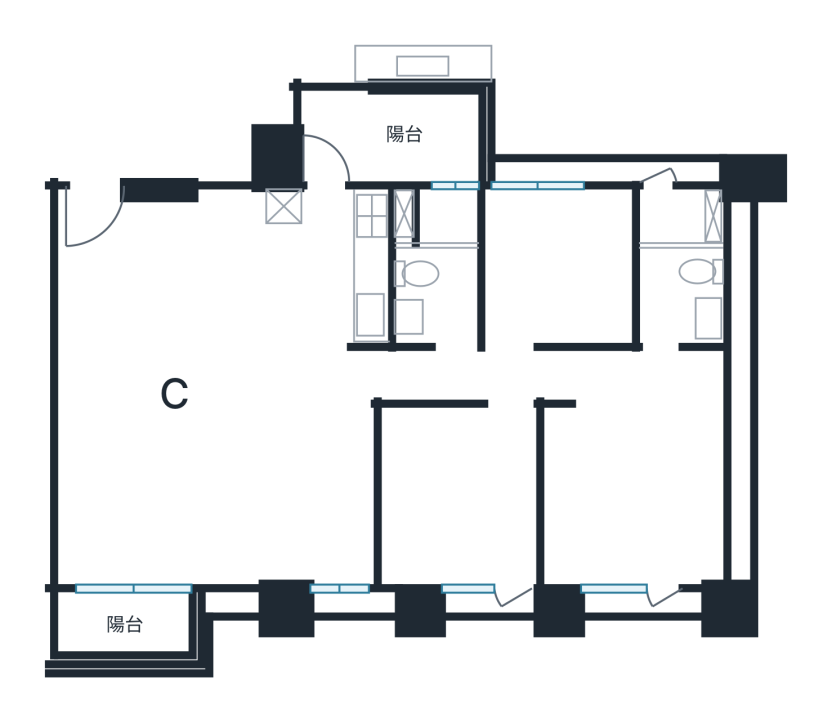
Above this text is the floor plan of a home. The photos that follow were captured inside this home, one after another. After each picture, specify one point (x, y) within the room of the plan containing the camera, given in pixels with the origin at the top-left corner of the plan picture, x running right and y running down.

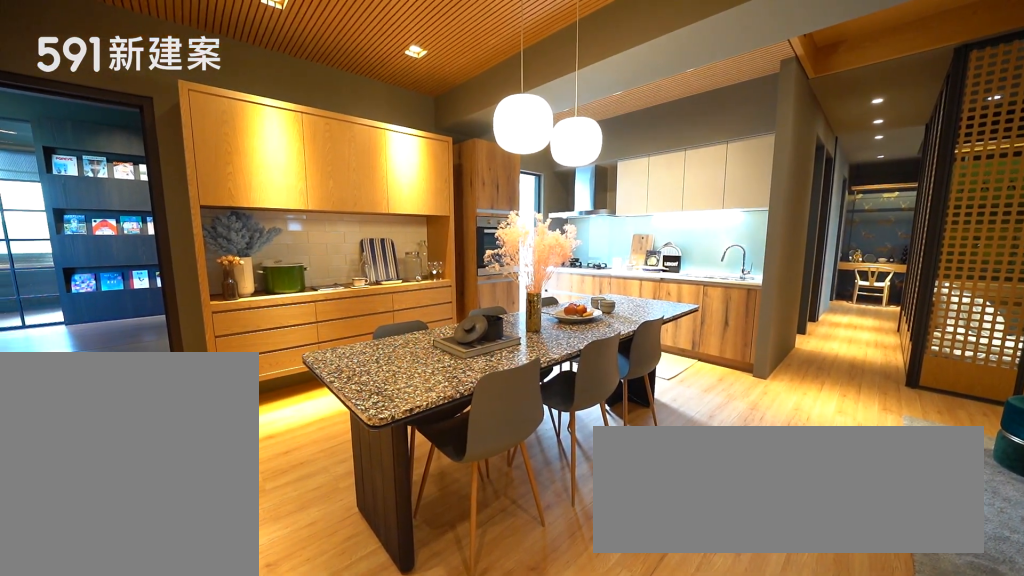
(216, 289)
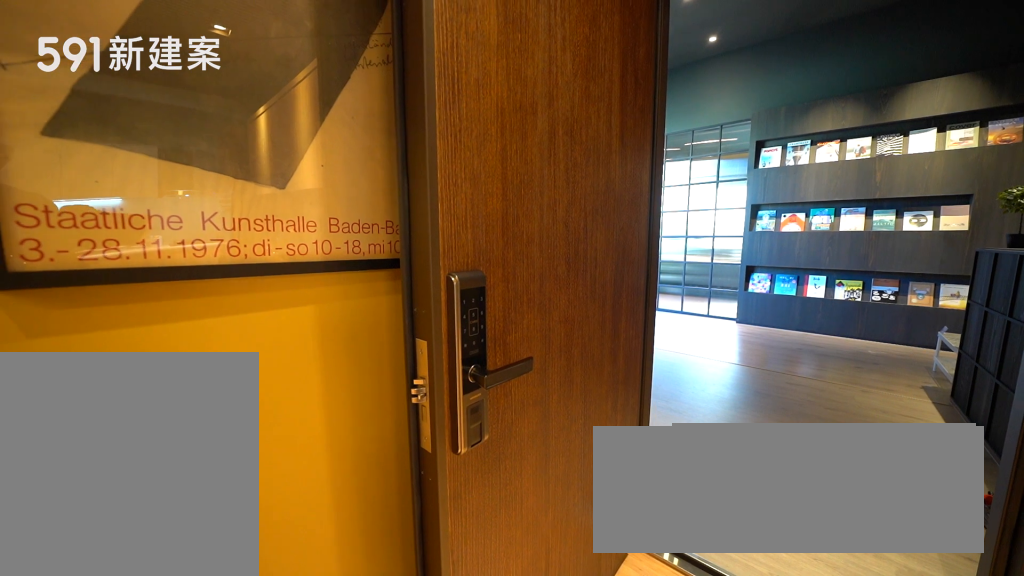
(99, 225)
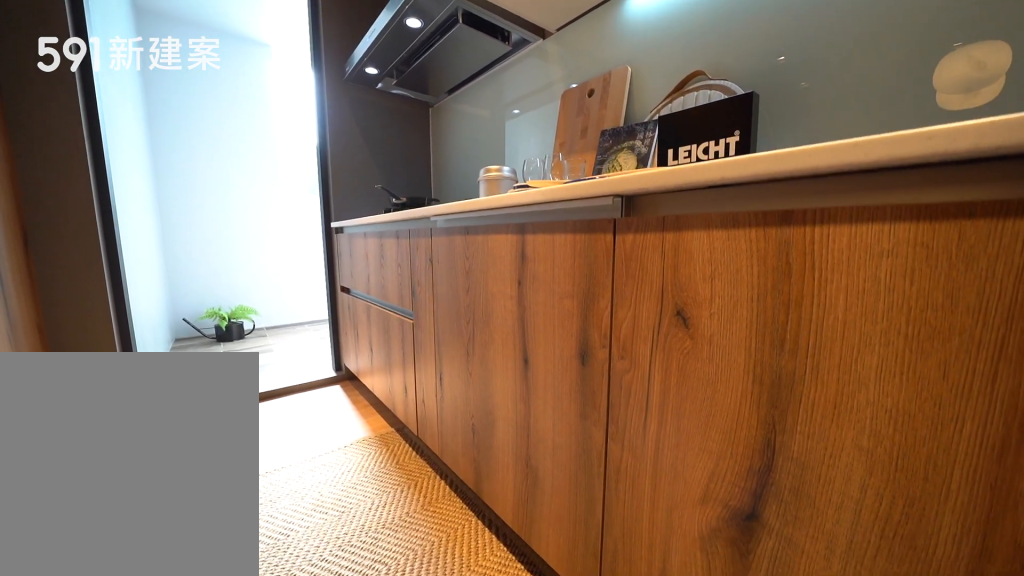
(330, 264)
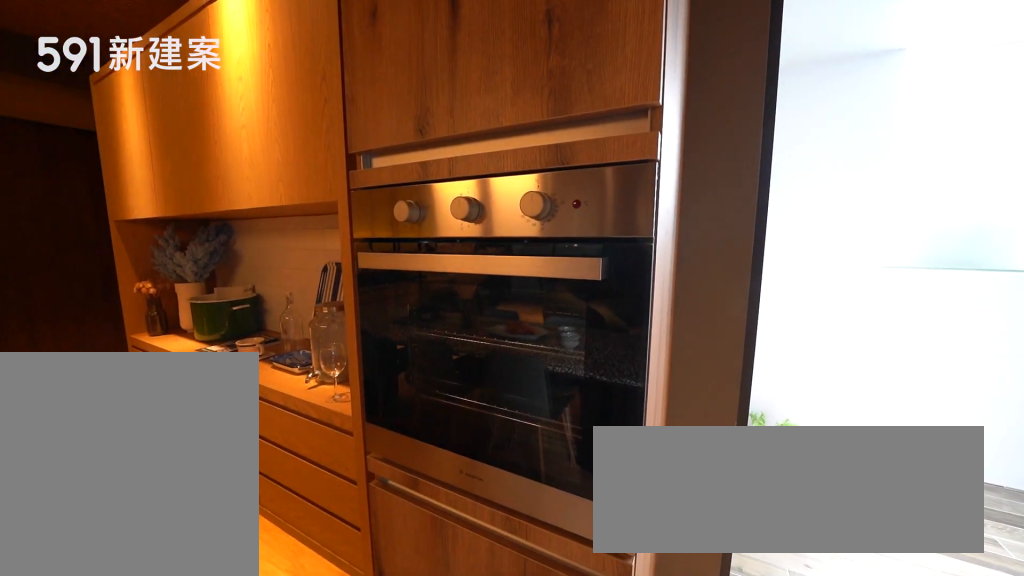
(330, 264)
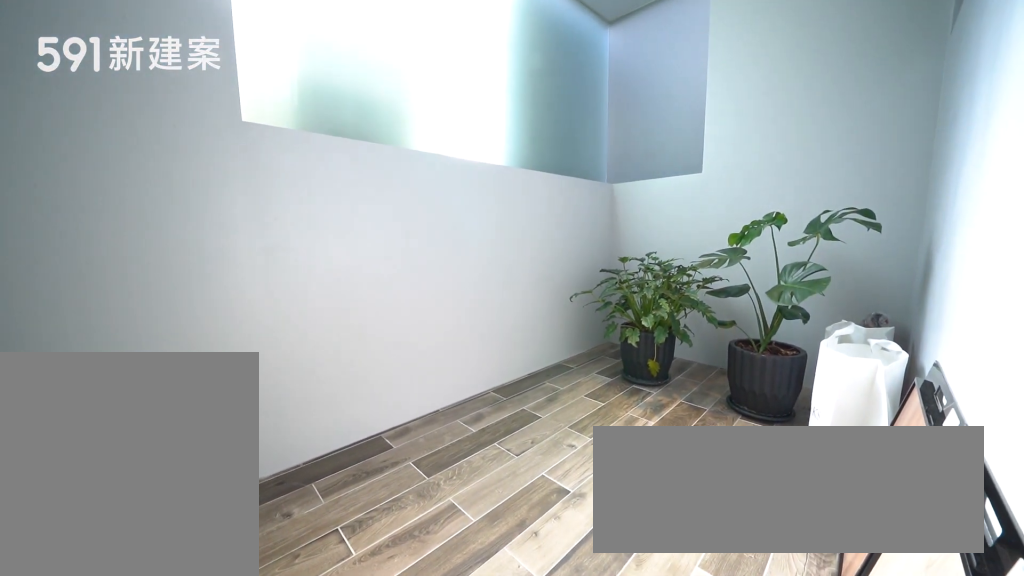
(390, 138)
